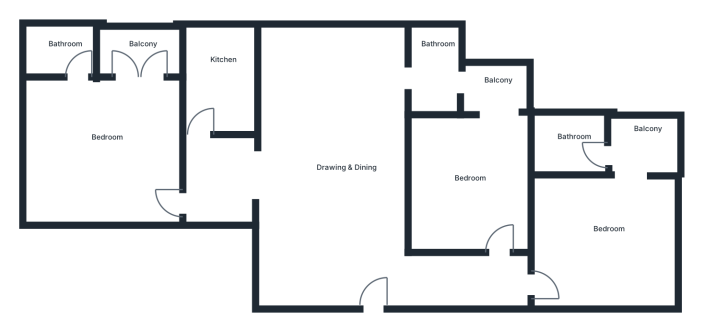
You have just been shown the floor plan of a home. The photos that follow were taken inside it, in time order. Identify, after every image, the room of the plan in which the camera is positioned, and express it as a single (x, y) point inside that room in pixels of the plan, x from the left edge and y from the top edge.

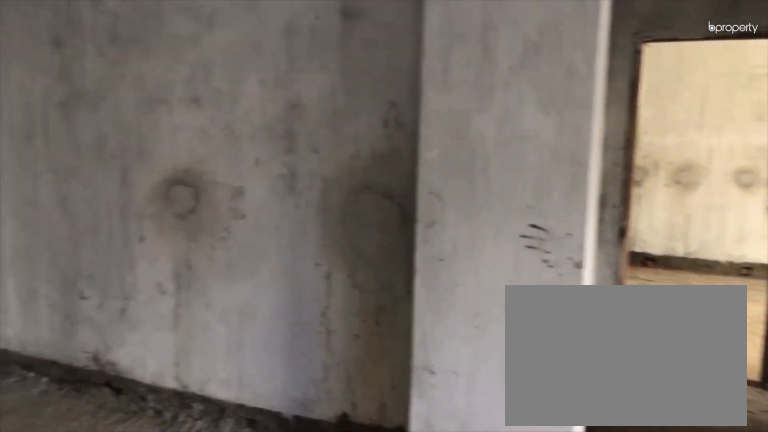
(332, 171)
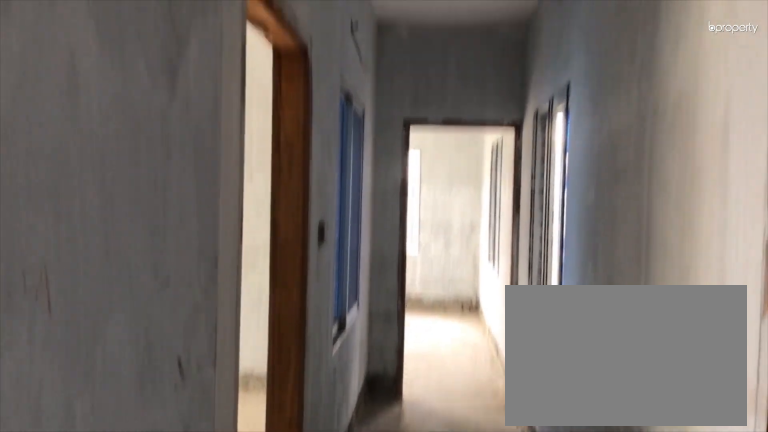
(332, 171)
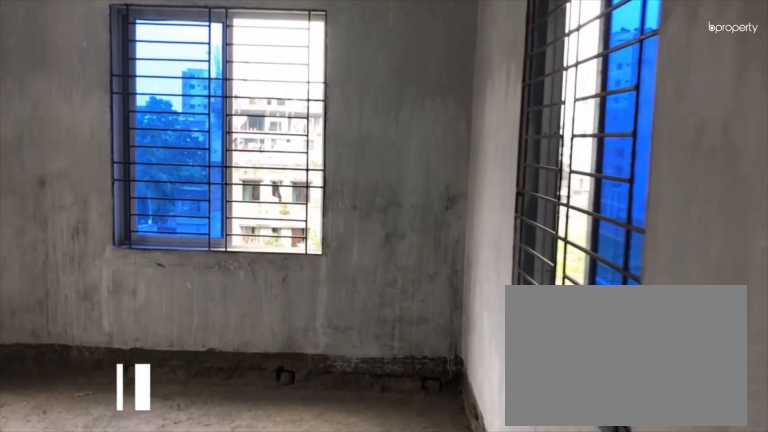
(564, 260)
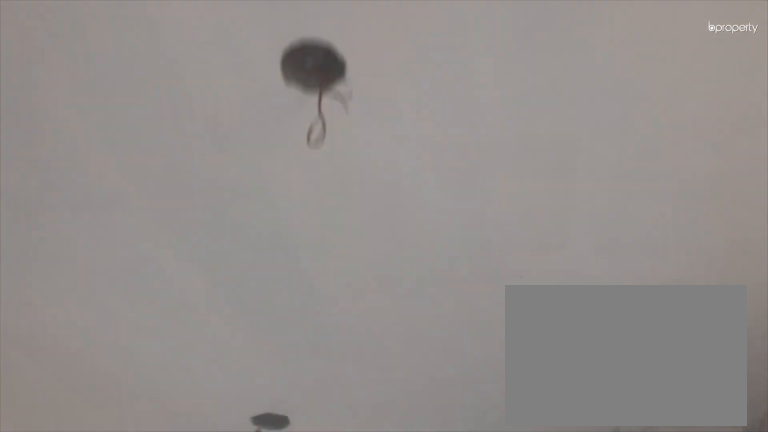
(615, 230)
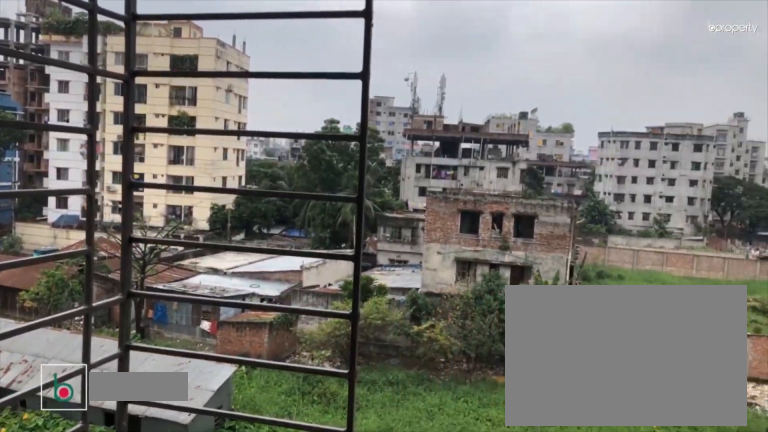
(645, 137)
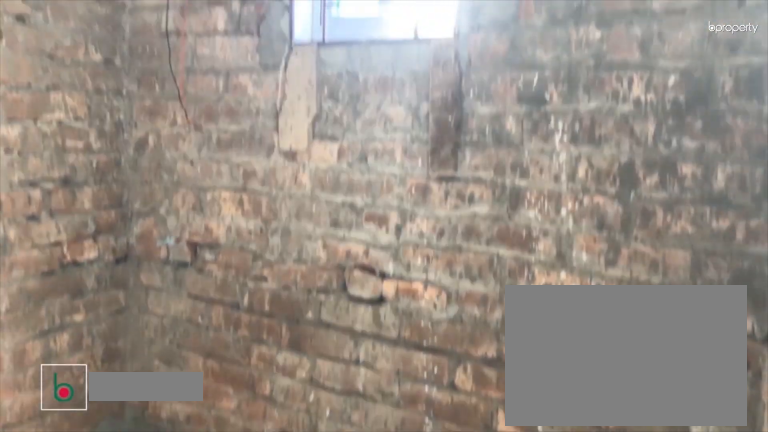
(577, 137)
